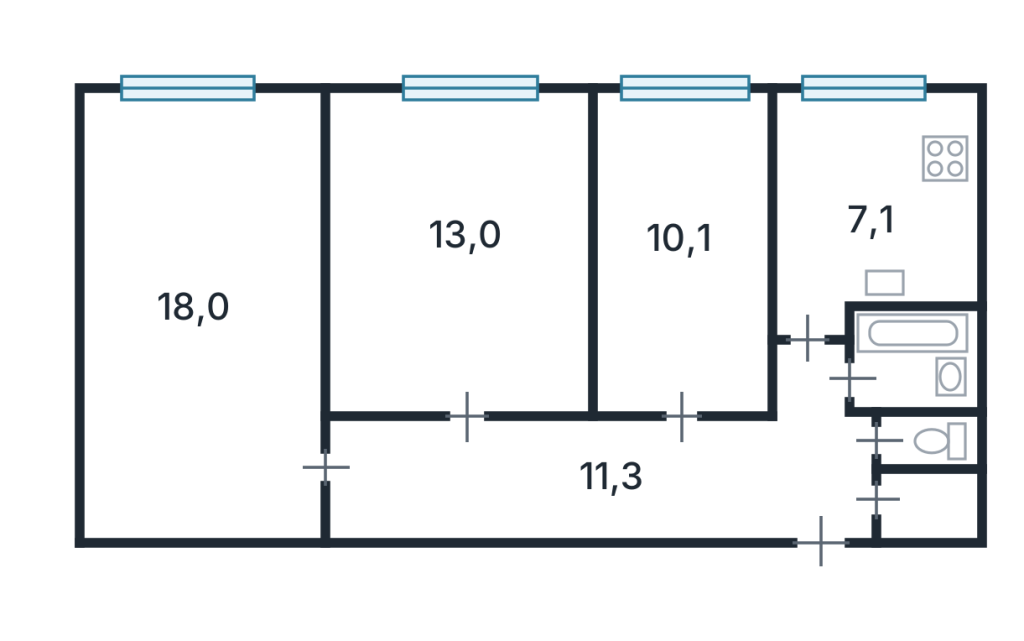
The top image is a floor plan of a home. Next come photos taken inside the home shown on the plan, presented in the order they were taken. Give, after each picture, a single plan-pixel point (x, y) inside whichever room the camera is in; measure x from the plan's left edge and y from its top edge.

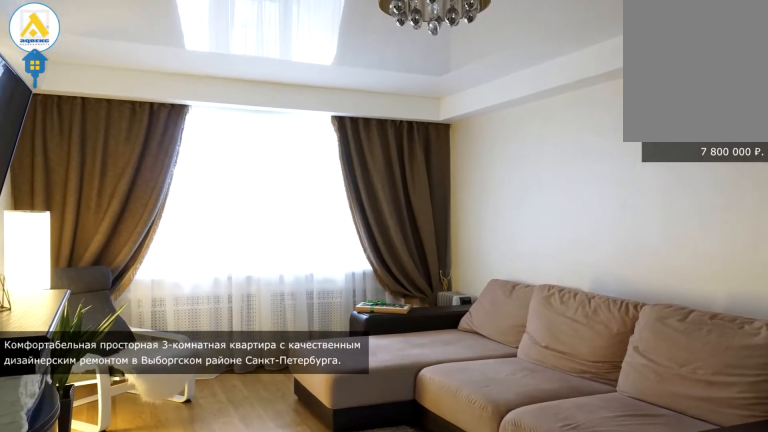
(203, 303)
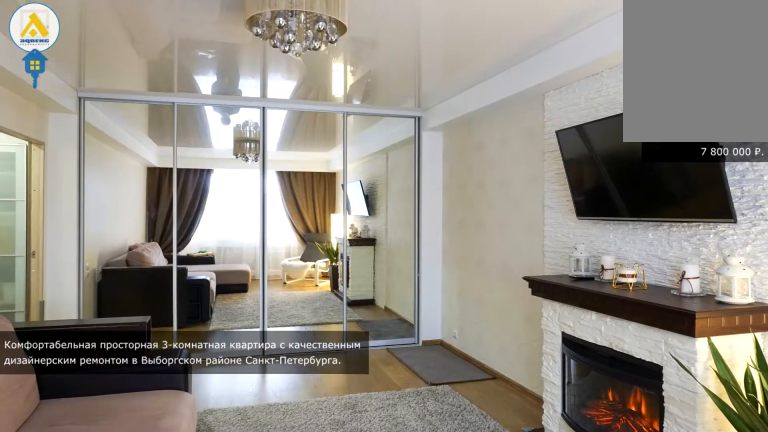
(206, 302)
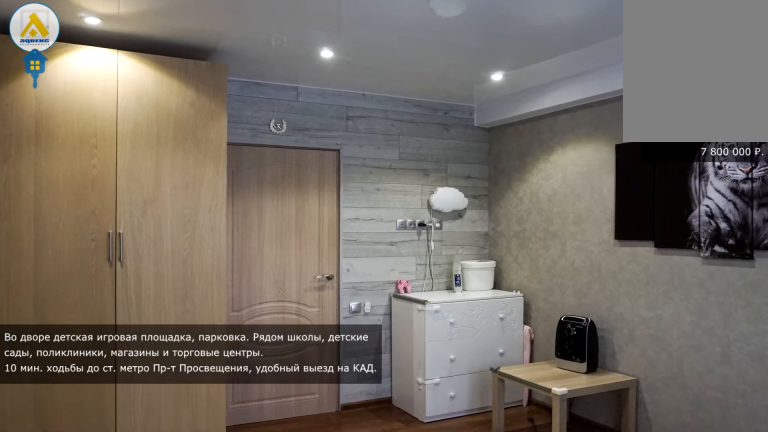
(456, 221)
